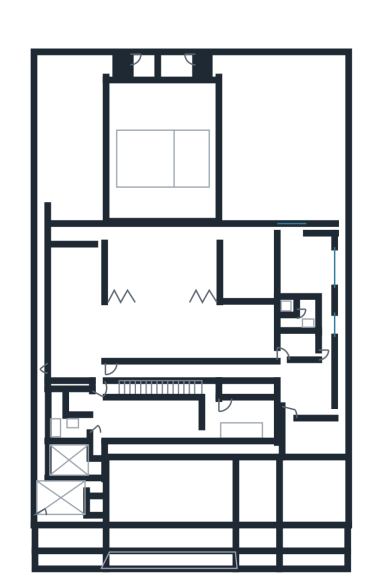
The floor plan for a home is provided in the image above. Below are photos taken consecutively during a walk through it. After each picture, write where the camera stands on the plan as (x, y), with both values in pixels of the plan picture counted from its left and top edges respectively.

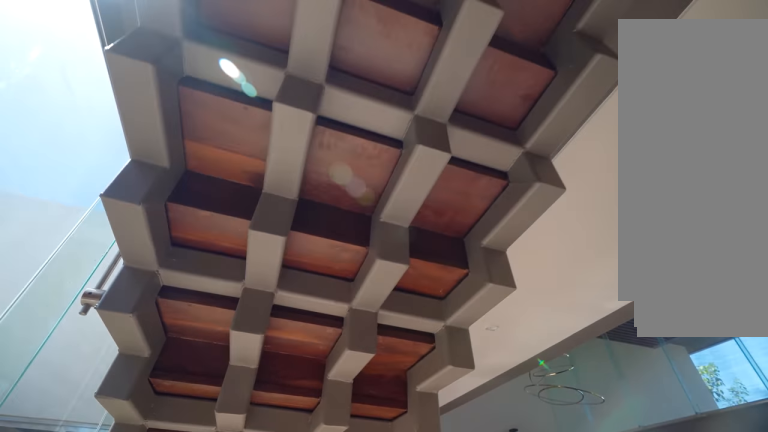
(176, 389)
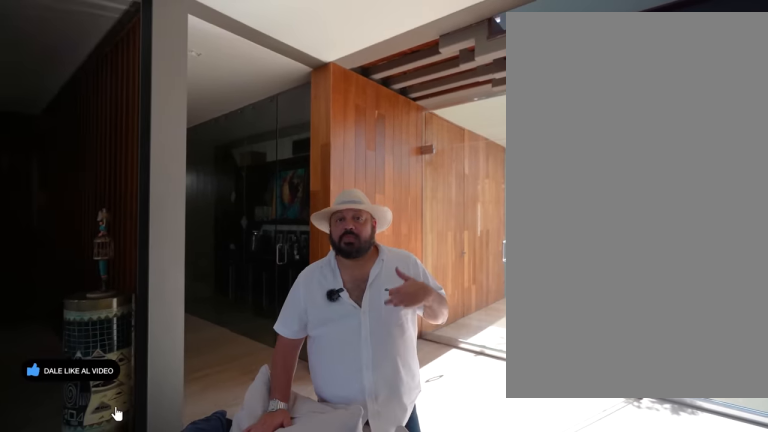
(215, 353)
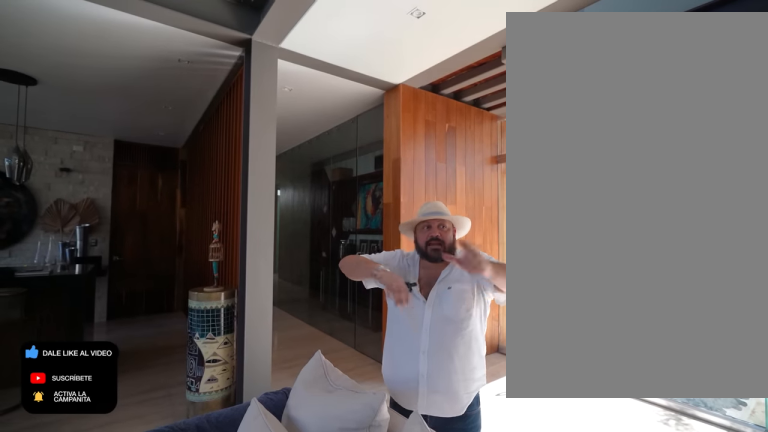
(212, 350)
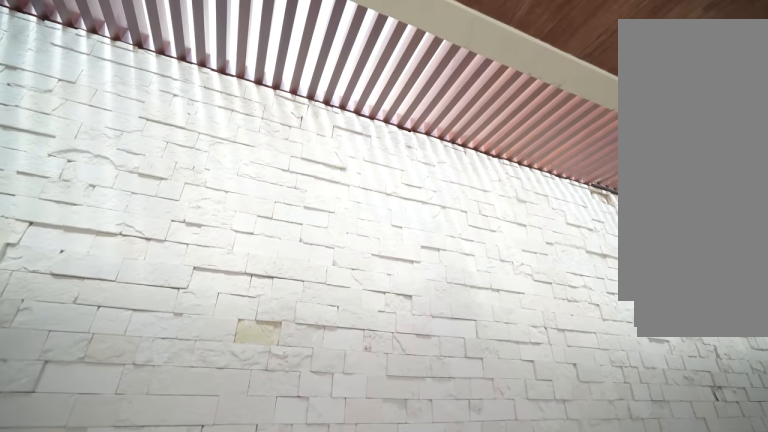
(144, 474)
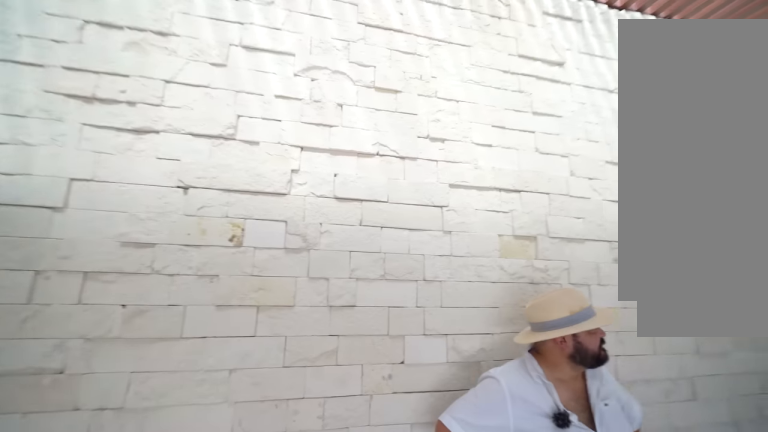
(175, 452)
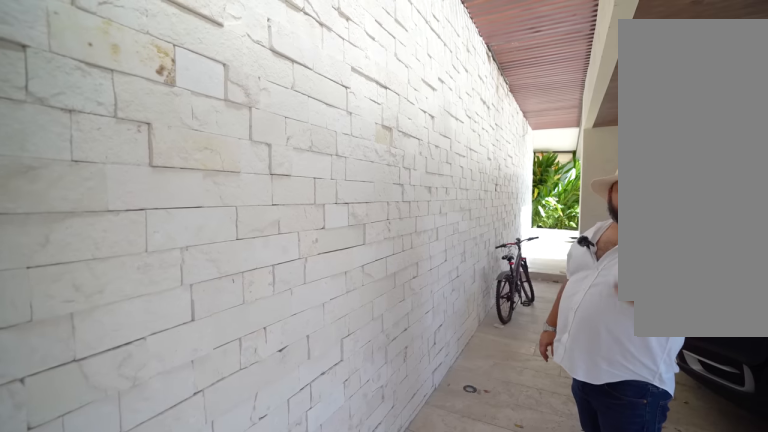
(141, 459)
